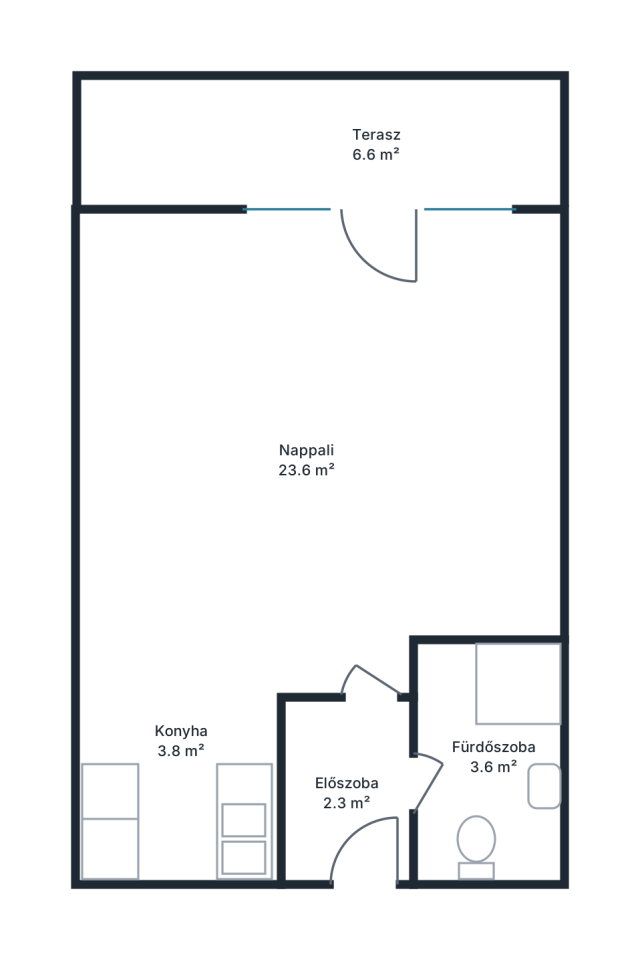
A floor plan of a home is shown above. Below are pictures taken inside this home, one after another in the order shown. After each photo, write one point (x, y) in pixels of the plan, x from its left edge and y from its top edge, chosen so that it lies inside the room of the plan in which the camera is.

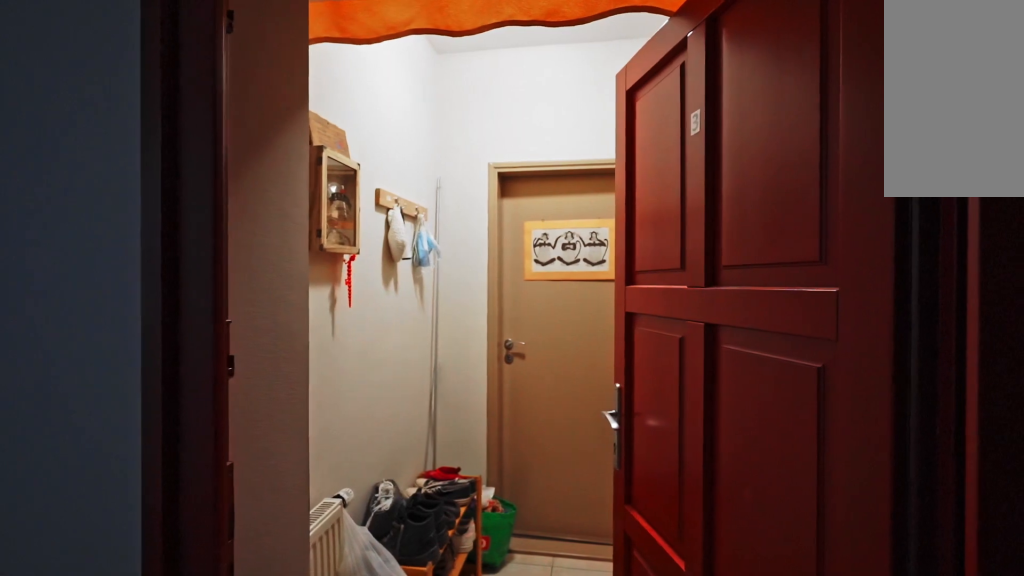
(352, 773)
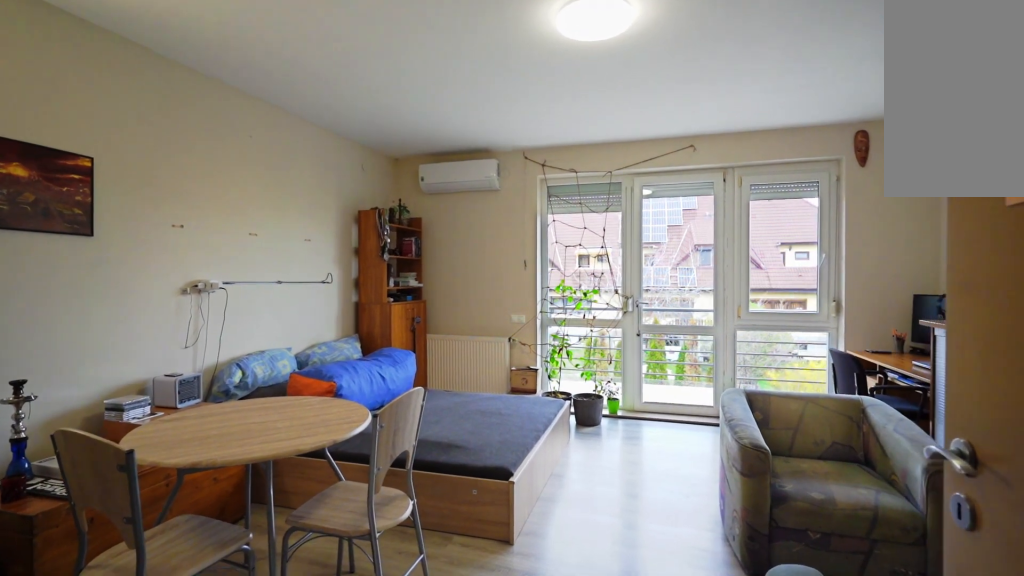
(310, 457)
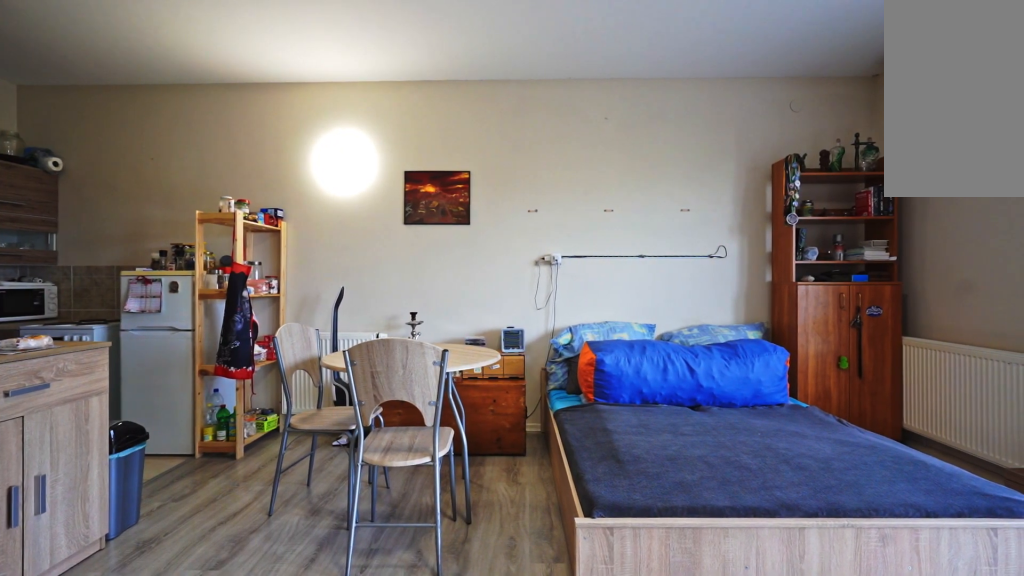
(310, 457)
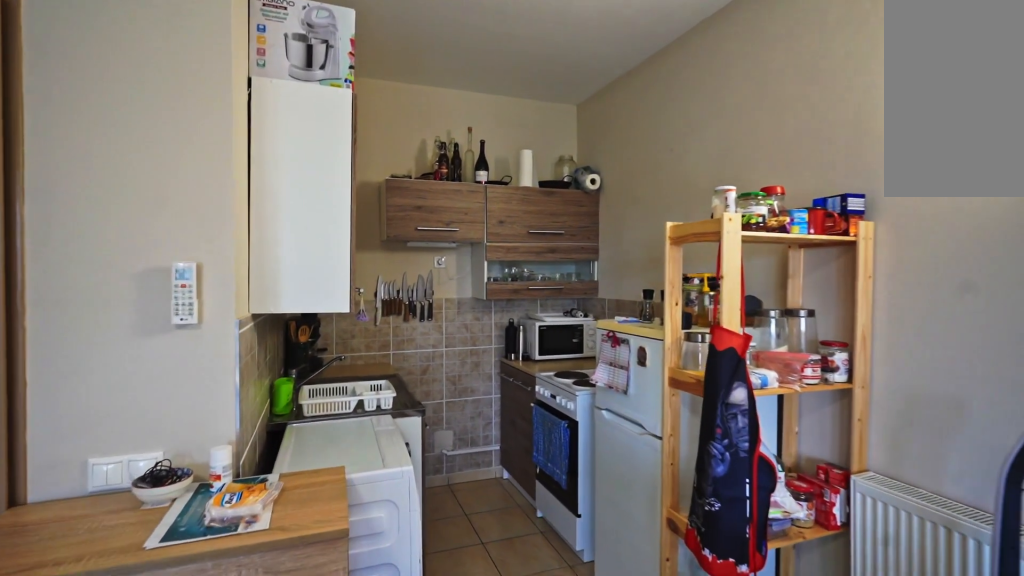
(178, 781)
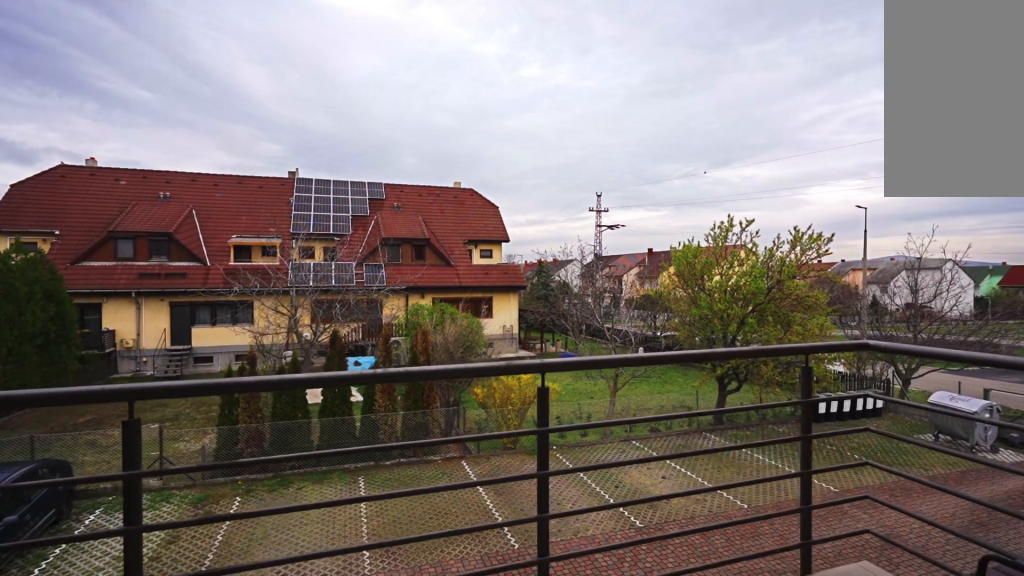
(386, 145)
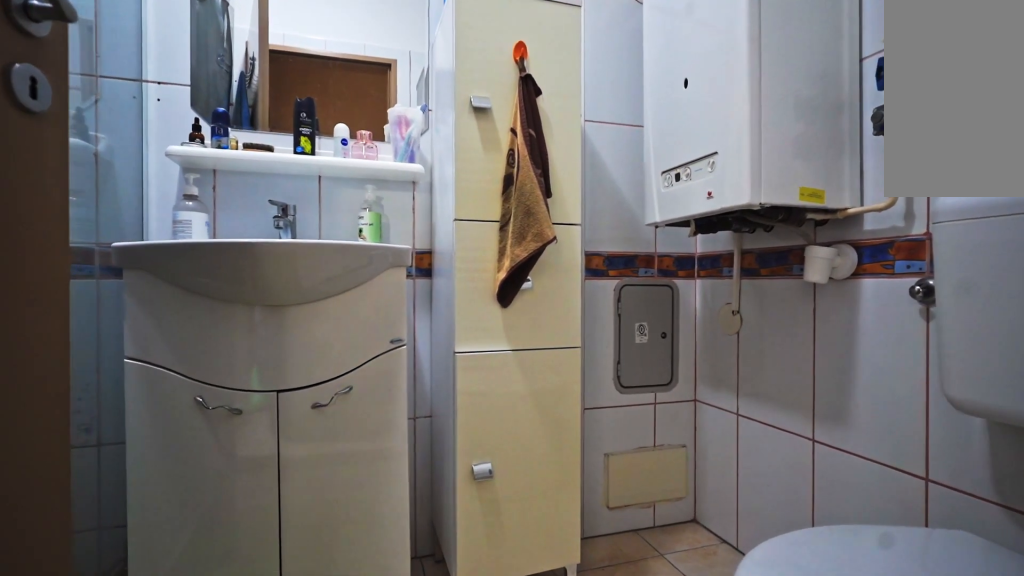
(490, 777)
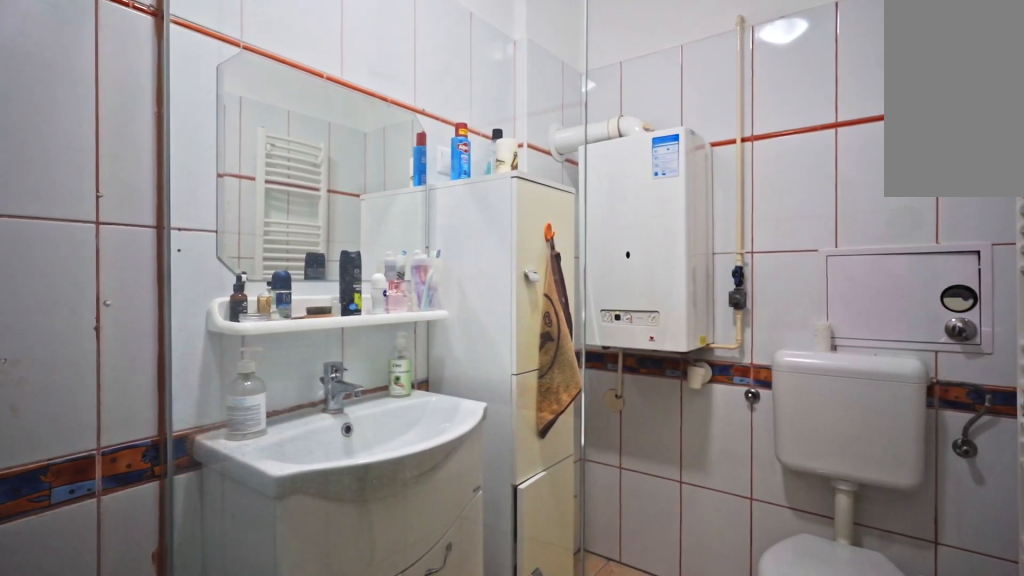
(490, 778)
